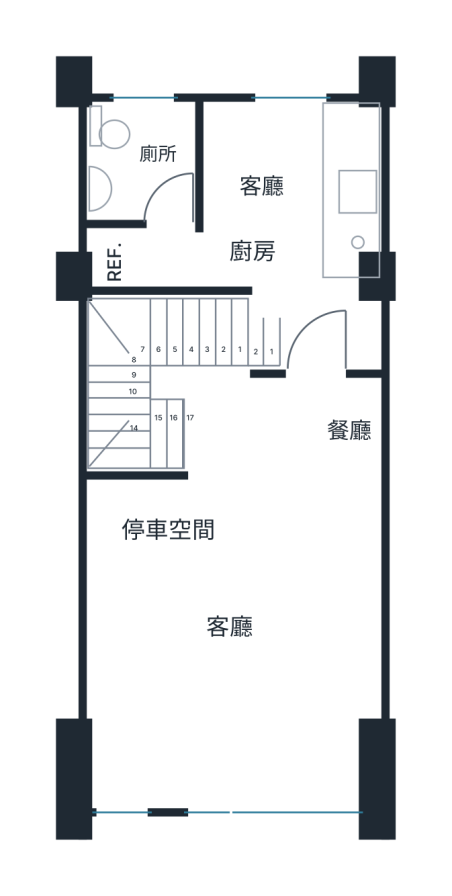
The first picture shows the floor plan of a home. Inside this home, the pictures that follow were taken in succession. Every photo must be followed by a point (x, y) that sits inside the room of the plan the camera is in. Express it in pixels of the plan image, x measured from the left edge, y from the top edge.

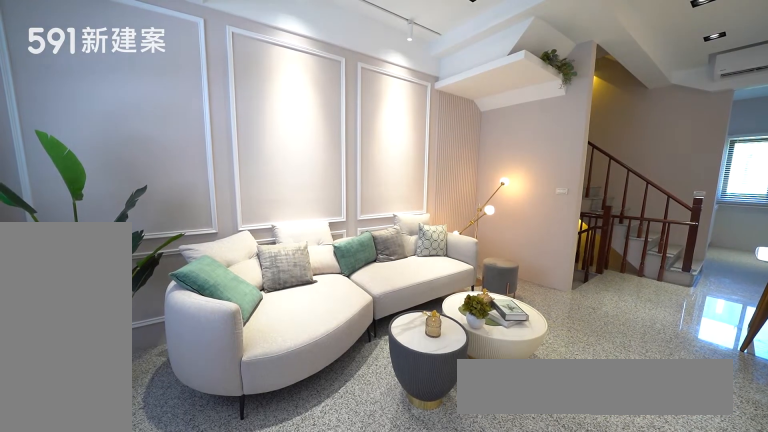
(238, 642)
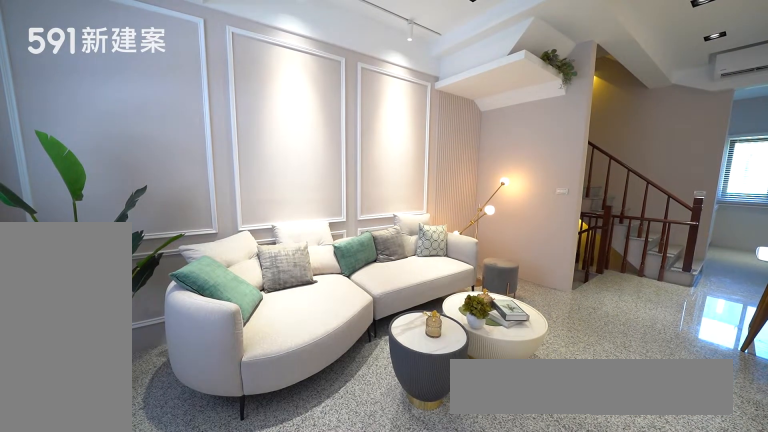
(238, 642)
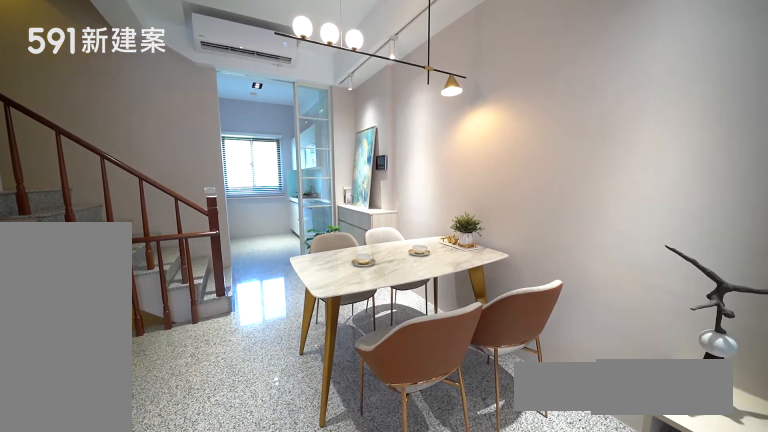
(322, 425)
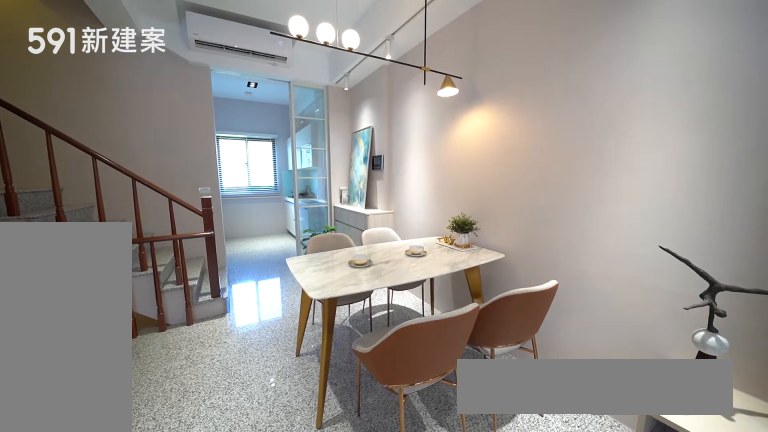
(322, 425)
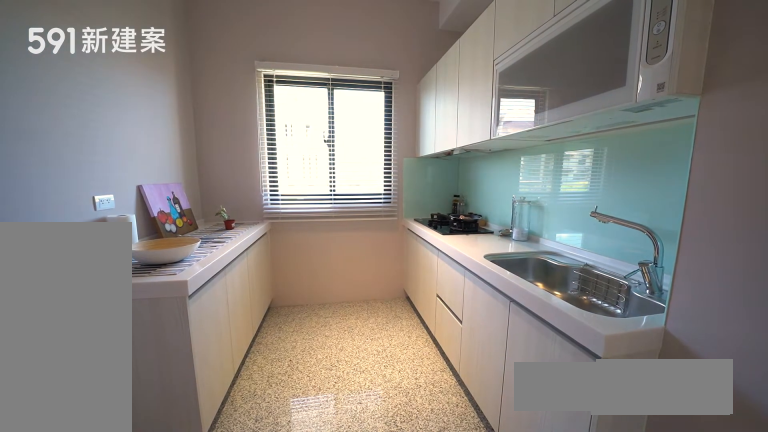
(294, 190)
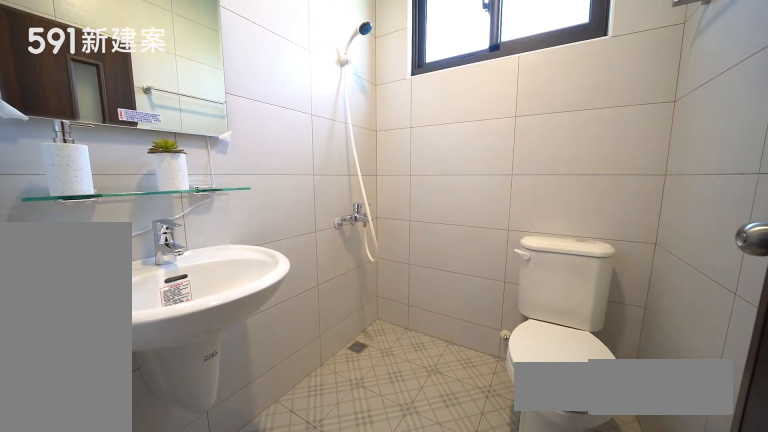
(144, 160)
